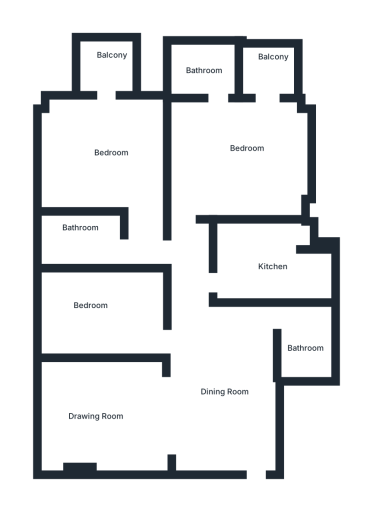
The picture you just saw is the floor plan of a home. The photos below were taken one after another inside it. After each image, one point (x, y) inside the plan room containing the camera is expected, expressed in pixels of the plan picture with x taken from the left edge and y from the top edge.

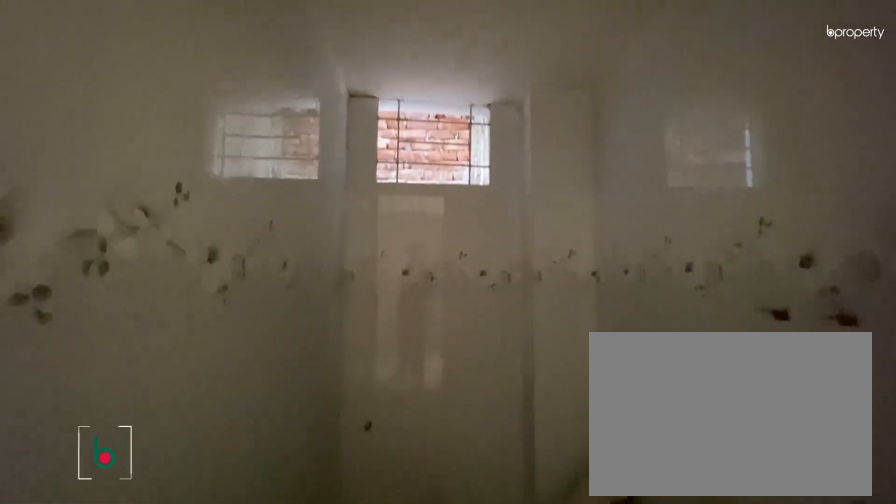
(86, 240)
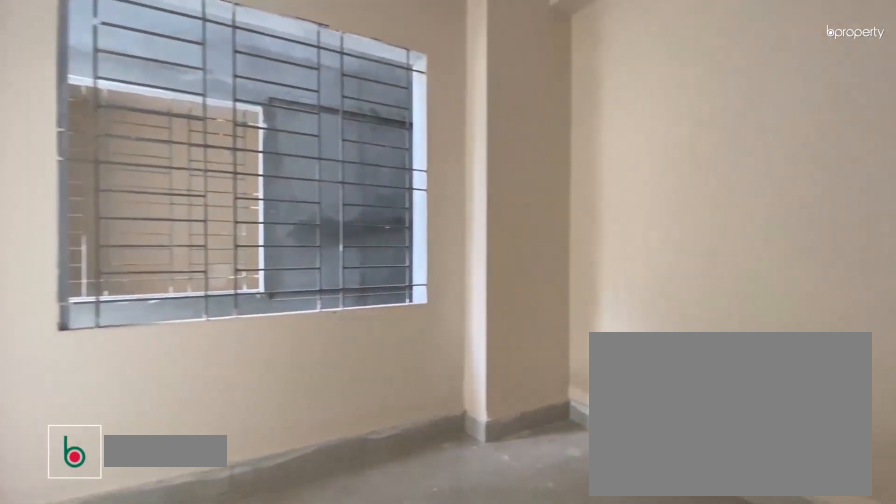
(227, 158)
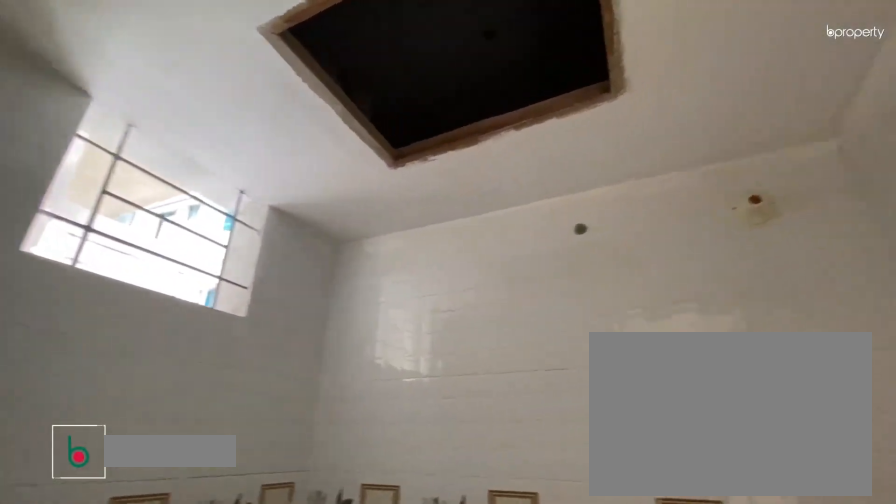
(208, 72)
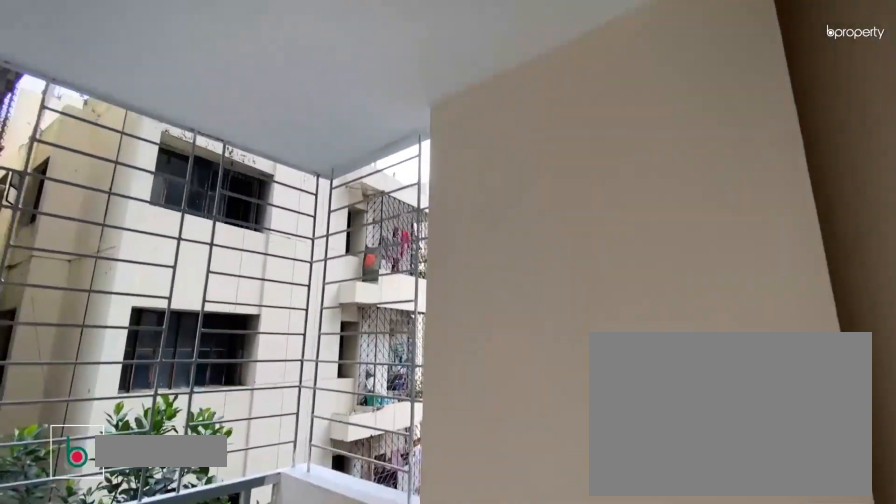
(267, 69)
